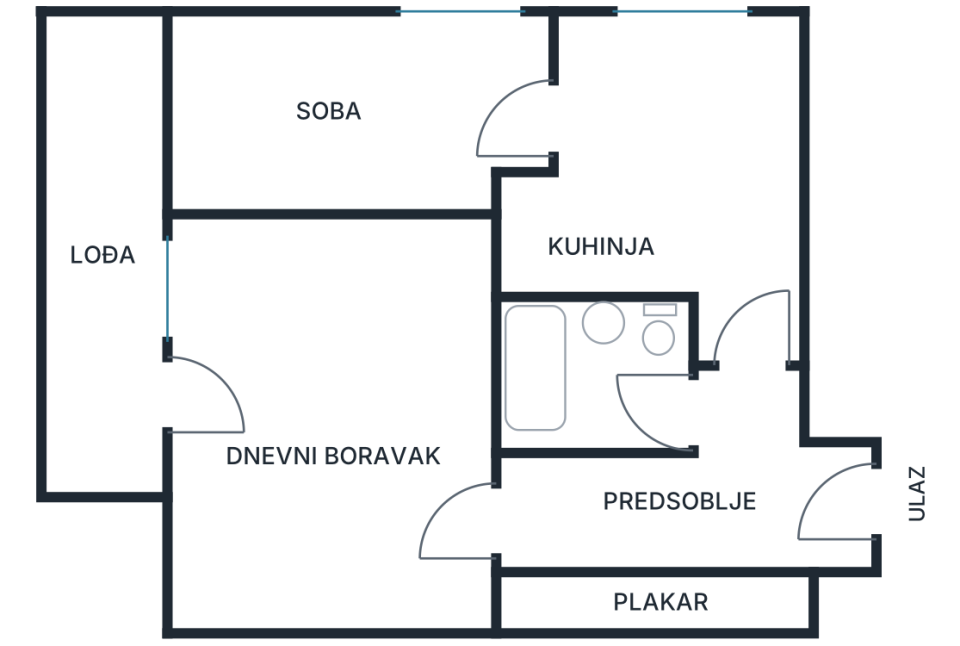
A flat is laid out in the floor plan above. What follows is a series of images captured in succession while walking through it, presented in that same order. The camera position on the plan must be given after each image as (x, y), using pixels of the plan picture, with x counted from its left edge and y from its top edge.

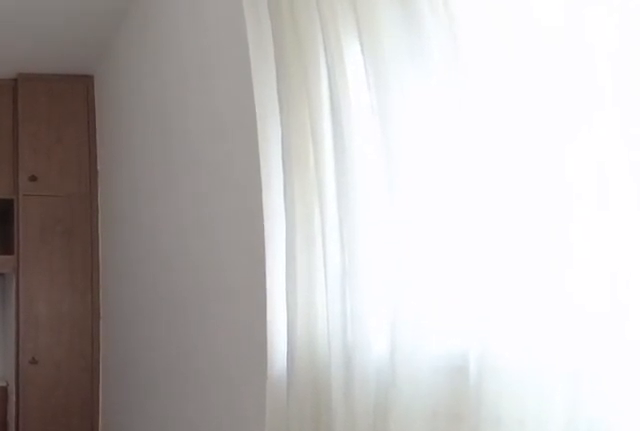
(575, 128)
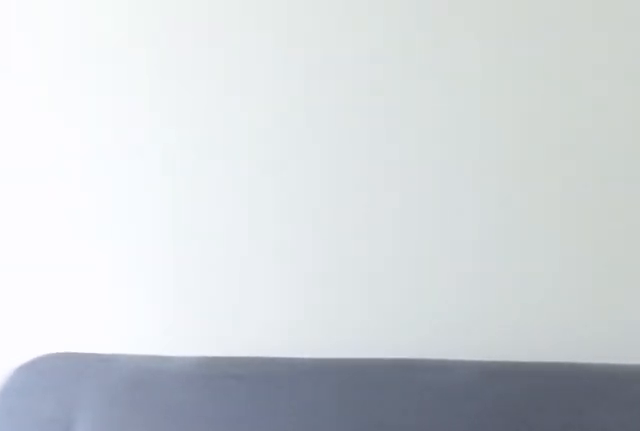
(216, 111)
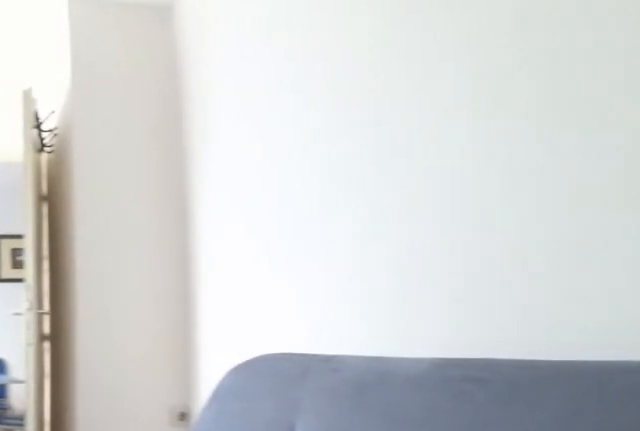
(207, 125)
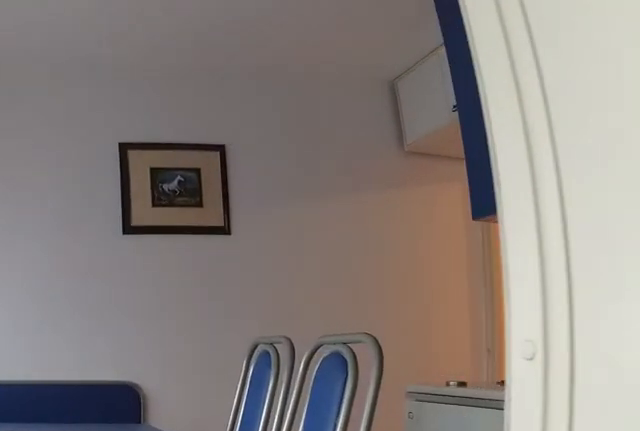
(475, 131)
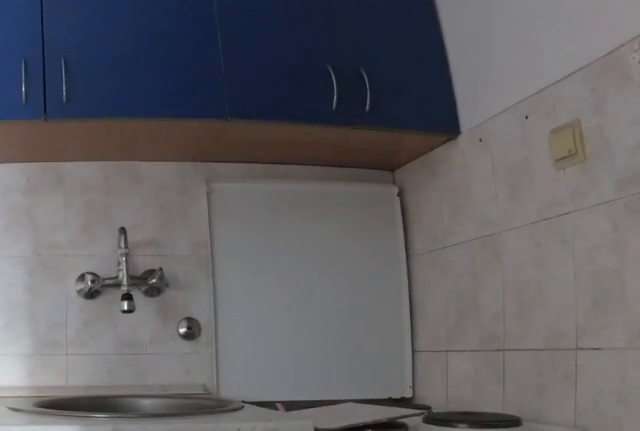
(580, 106)
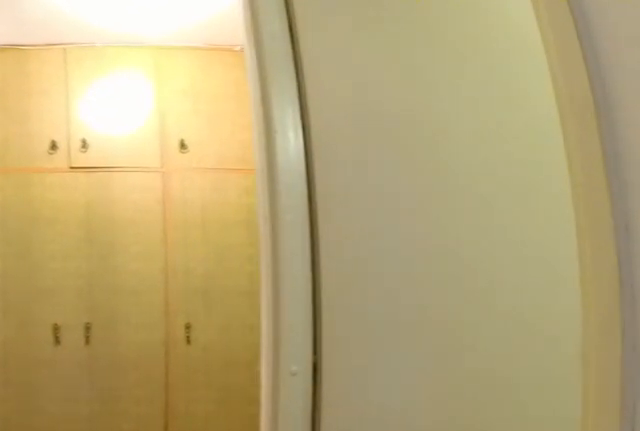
(734, 358)
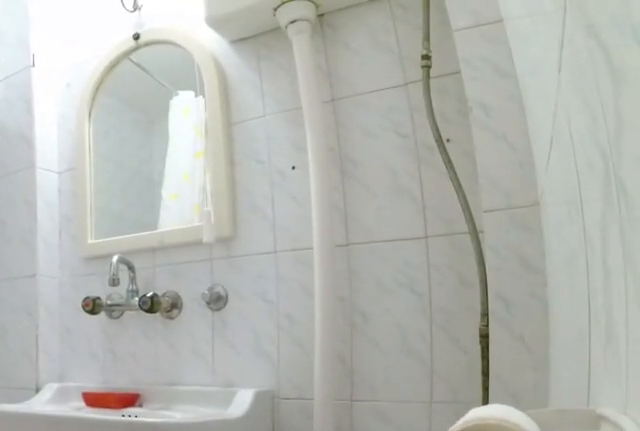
(699, 403)
